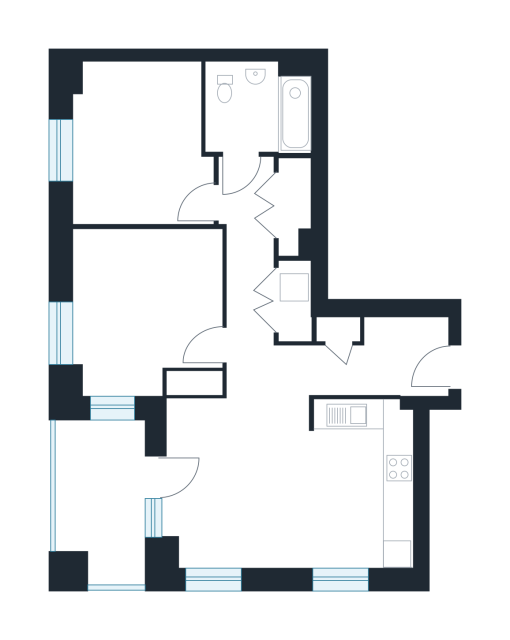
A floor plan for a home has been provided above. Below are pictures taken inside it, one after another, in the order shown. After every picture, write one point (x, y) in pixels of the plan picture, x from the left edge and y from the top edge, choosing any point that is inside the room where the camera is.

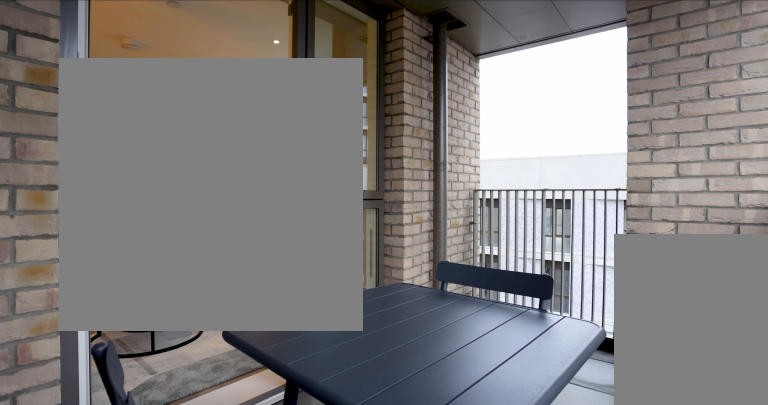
(103, 496)
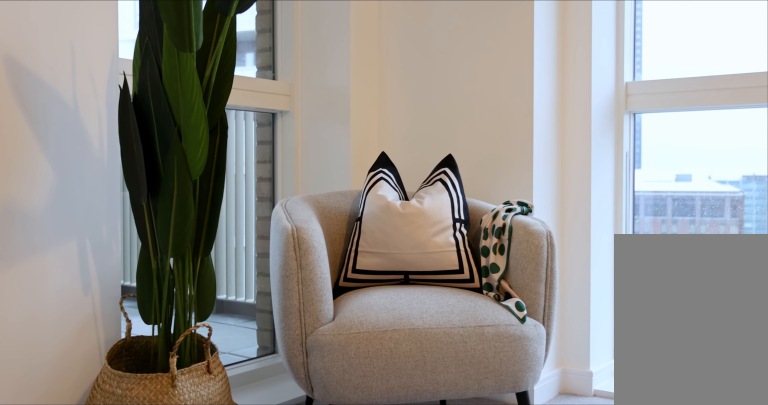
(148, 310)
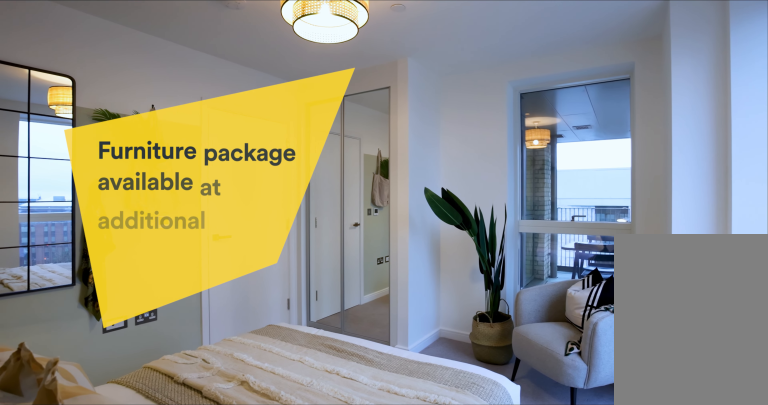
(148, 311)
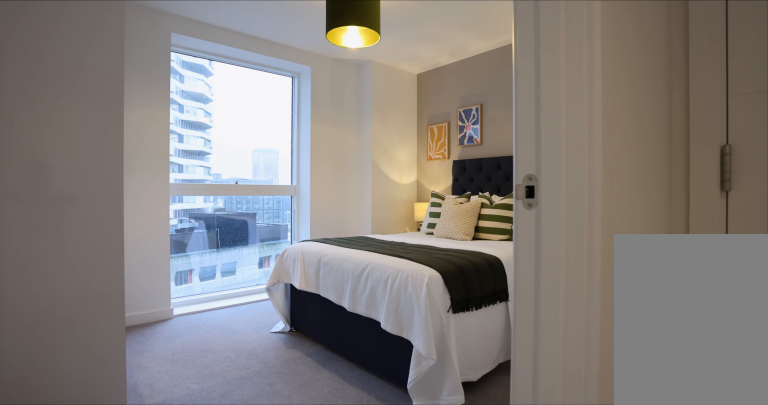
(140, 147)
